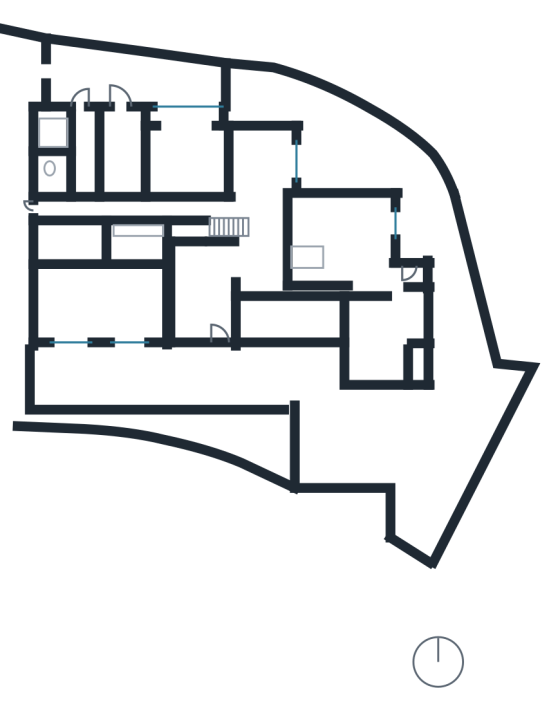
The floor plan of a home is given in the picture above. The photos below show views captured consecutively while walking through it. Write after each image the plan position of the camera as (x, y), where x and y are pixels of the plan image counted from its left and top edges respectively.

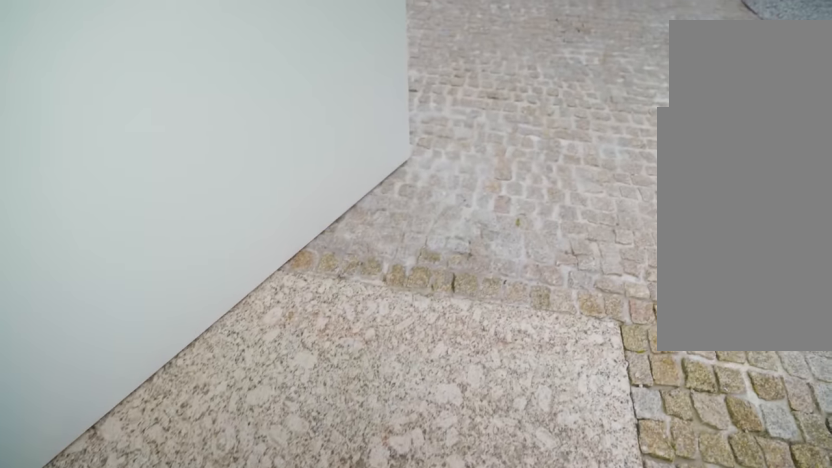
(300, 497)
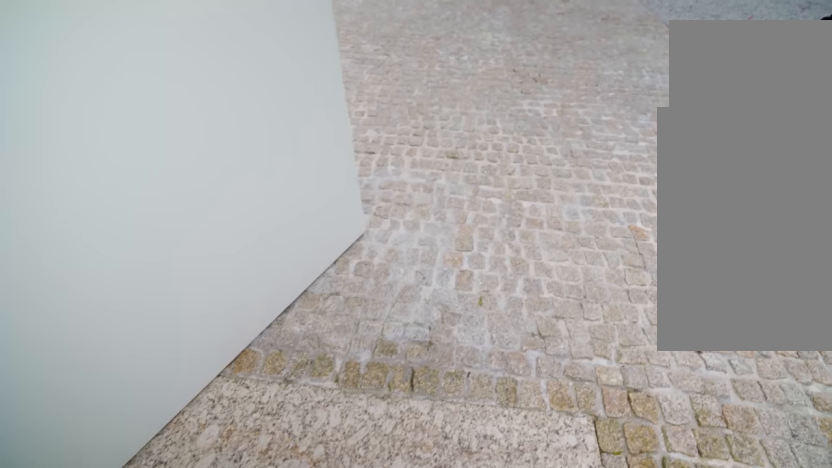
(302, 492)
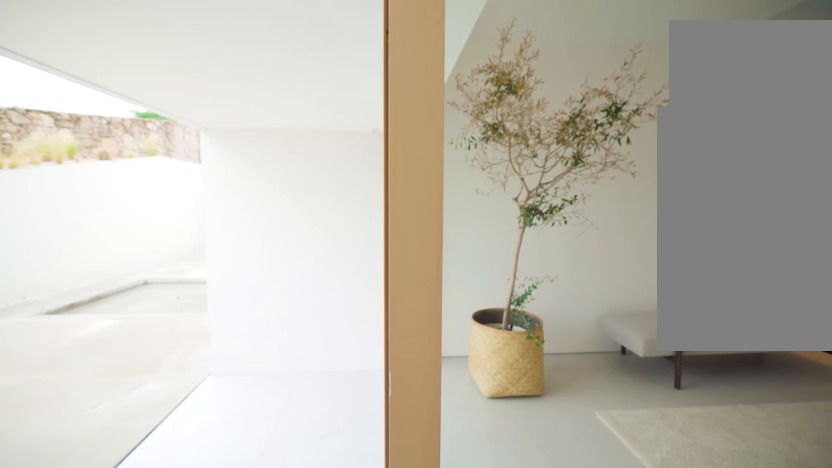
(220, 327)
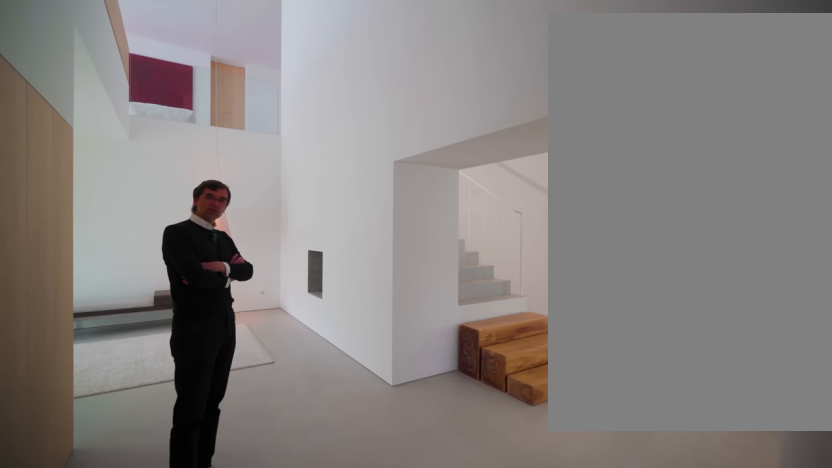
(273, 261)
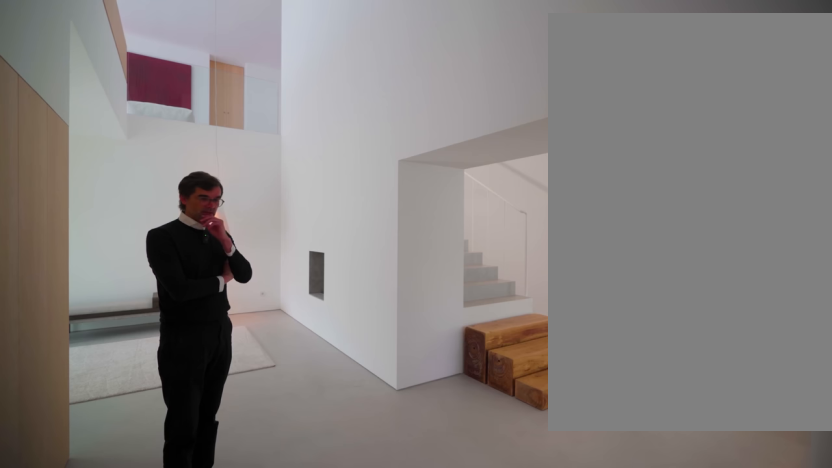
(274, 261)
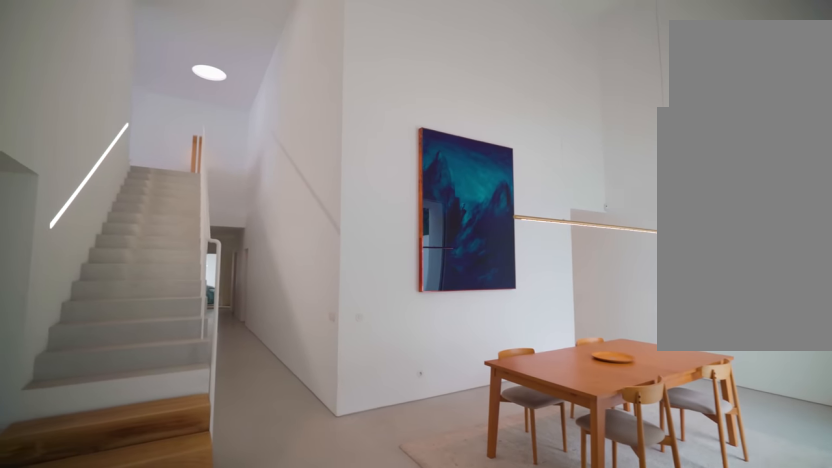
(276, 222)
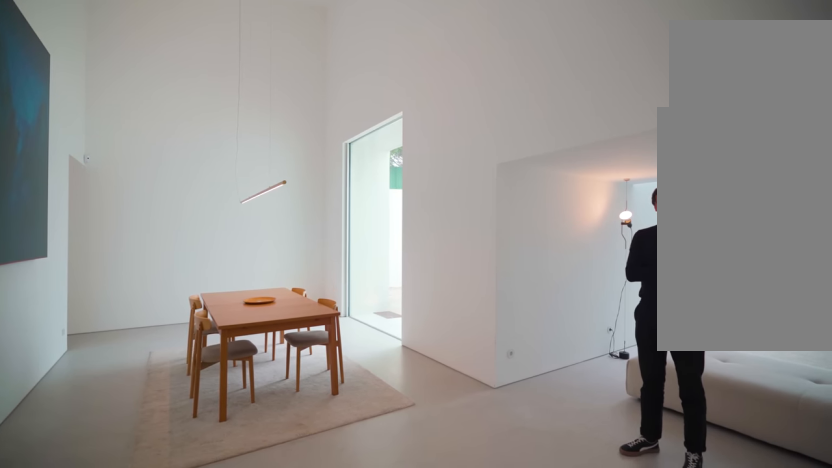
(262, 231)
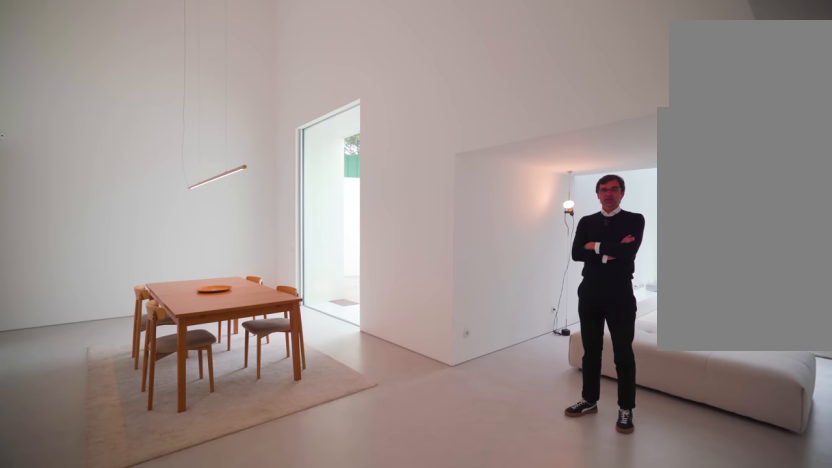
(257, 231)
